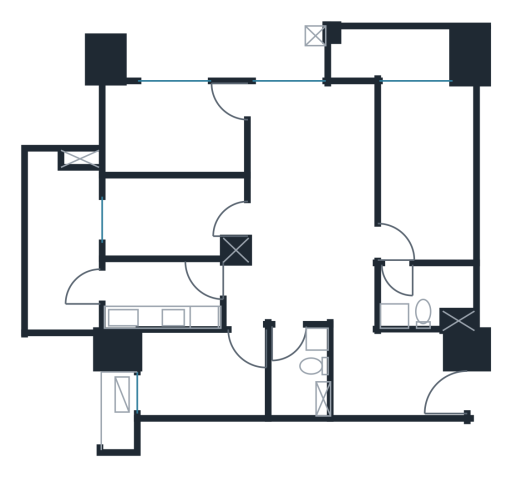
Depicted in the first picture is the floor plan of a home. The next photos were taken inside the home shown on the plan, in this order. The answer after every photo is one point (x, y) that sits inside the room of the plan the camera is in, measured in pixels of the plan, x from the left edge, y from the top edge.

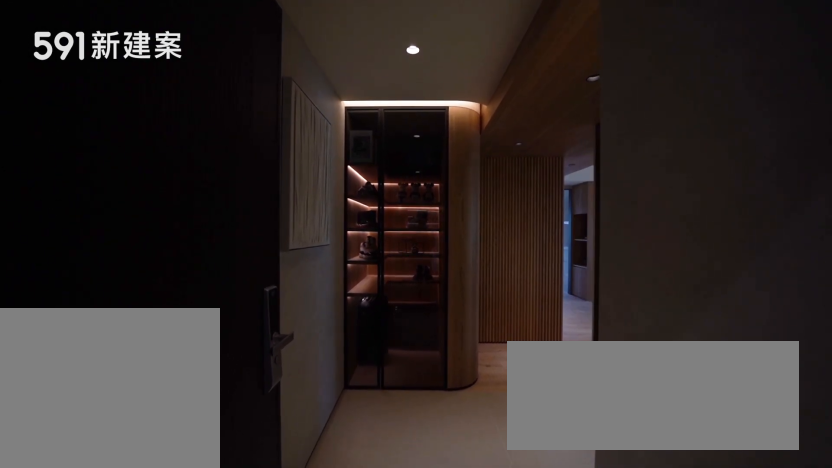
(436, 387)
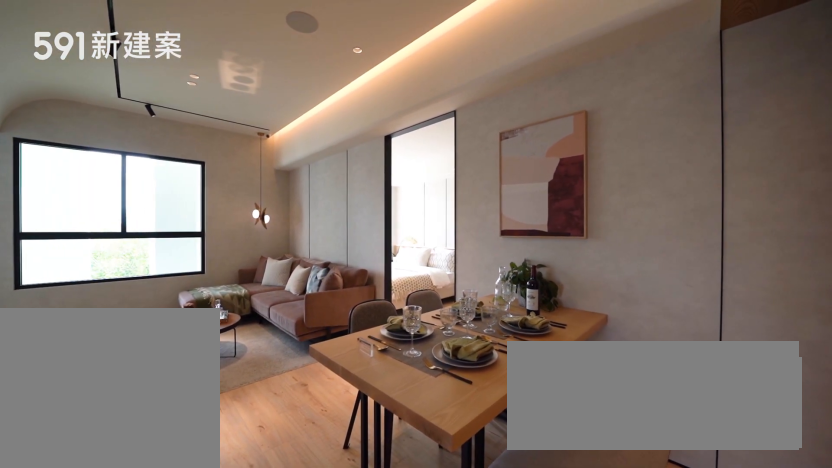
(316, 266)
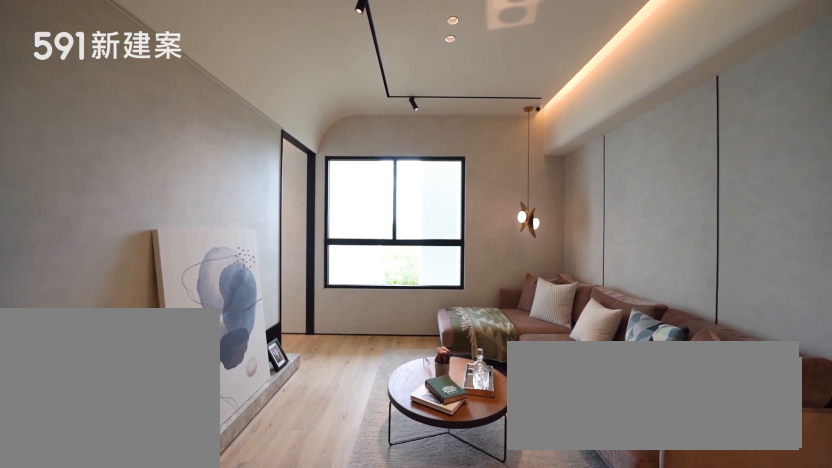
(311, 146)
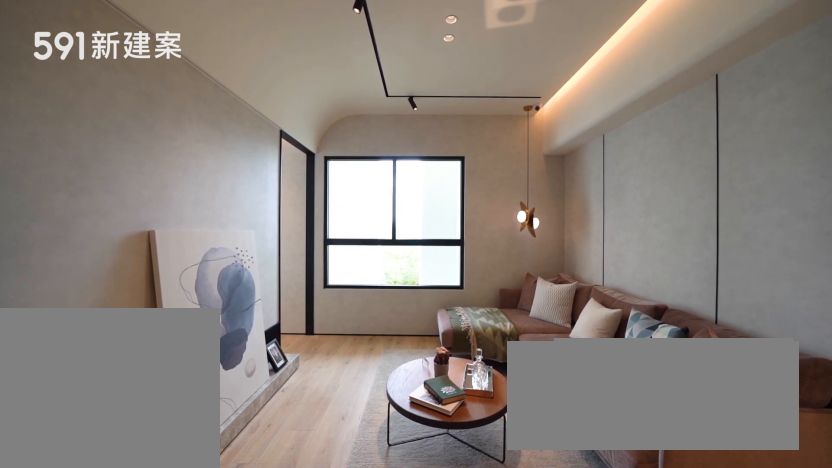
(311, 146)
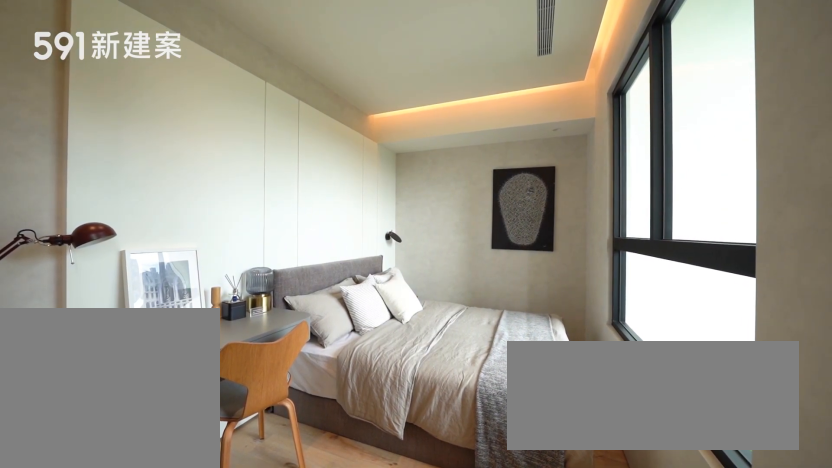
(171, 131)
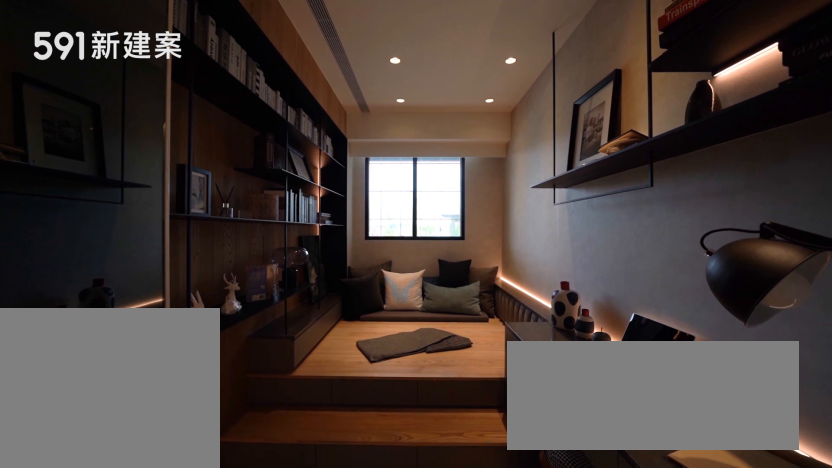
(167, 217)
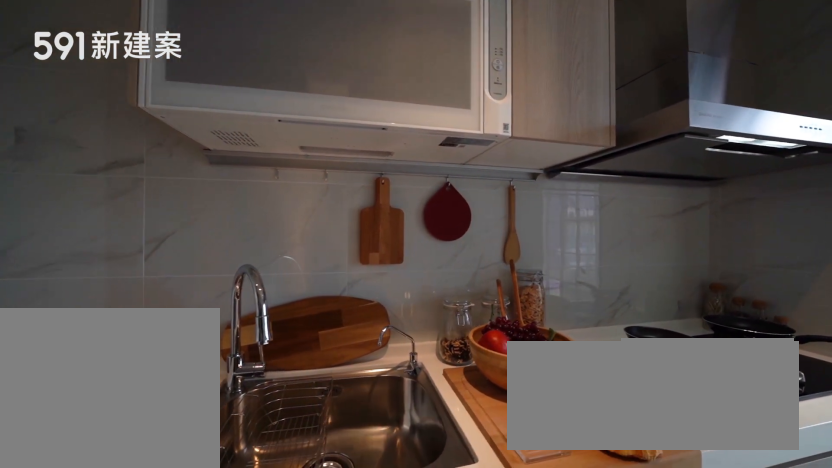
(160, 295)
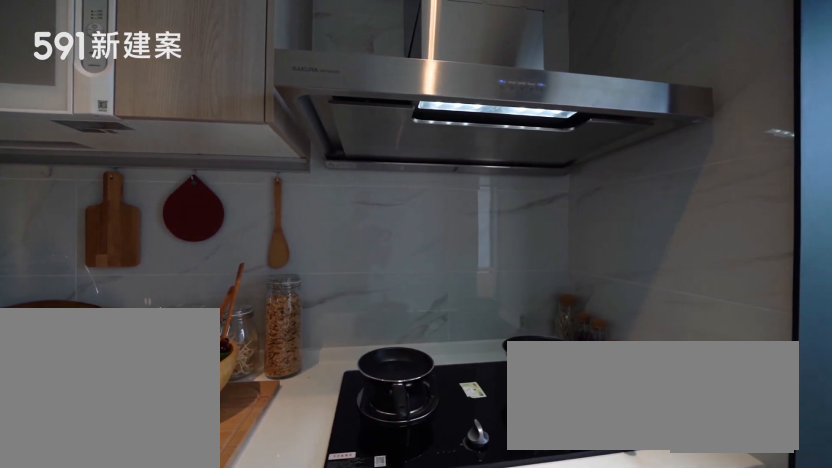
(160, 295)
